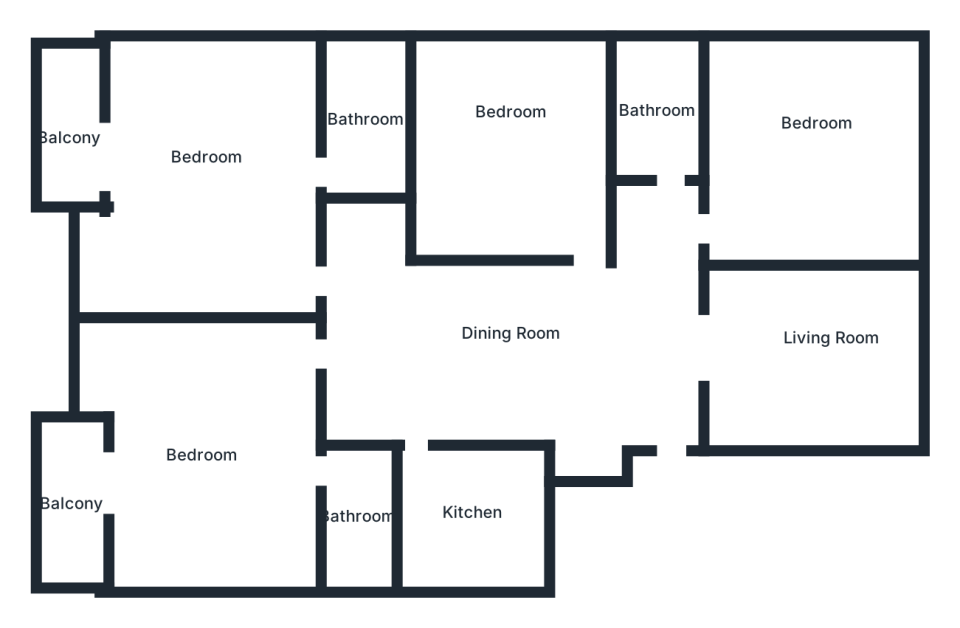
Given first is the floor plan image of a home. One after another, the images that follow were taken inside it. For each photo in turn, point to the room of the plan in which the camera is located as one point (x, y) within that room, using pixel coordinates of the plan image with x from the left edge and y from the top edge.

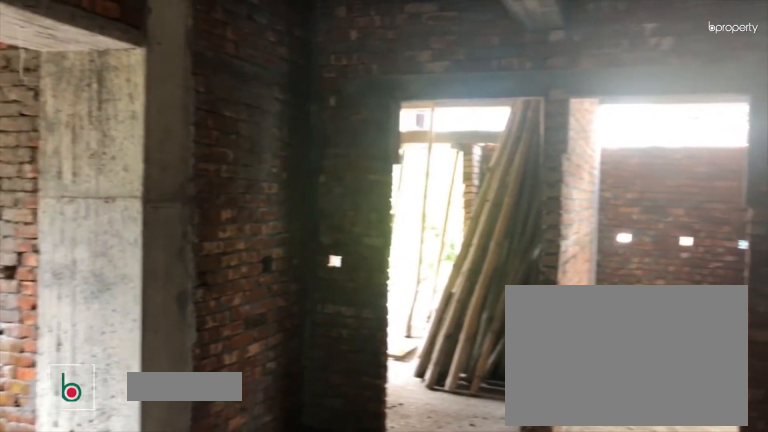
(485, 330)
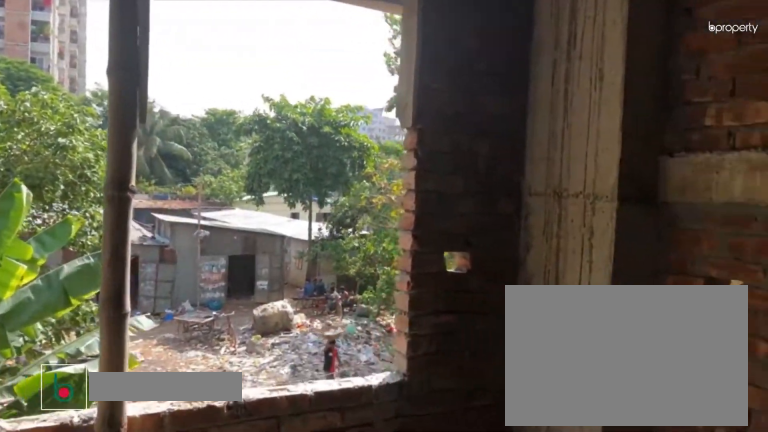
(810, 327)
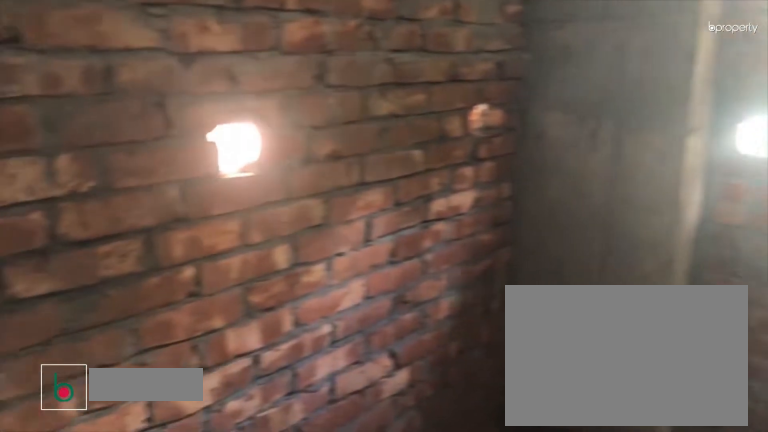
(655, 91)
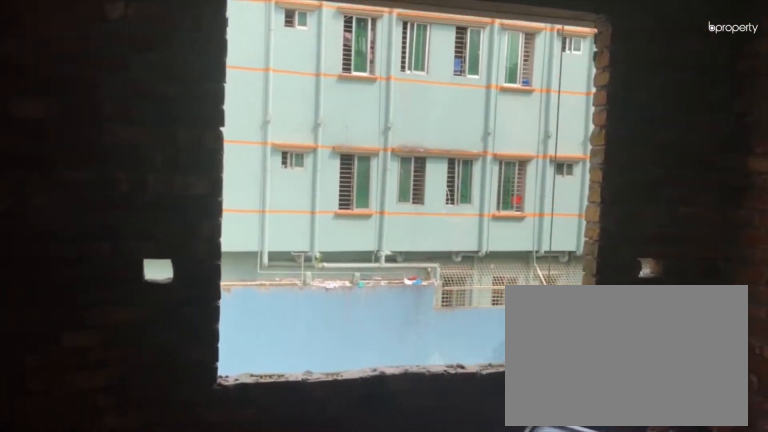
(212, 156)
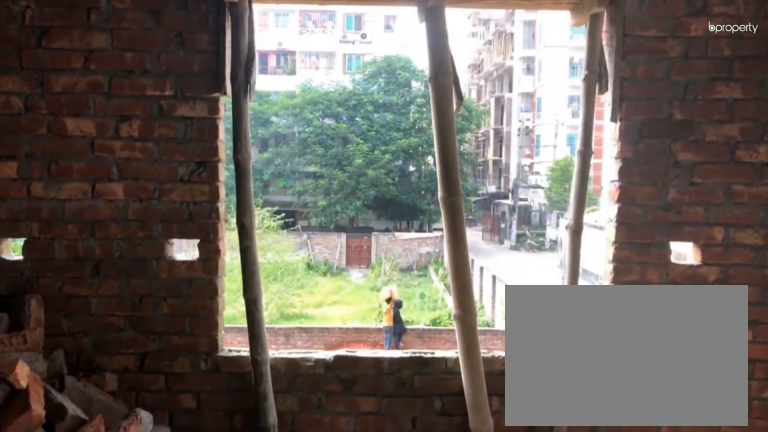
(196, 447)
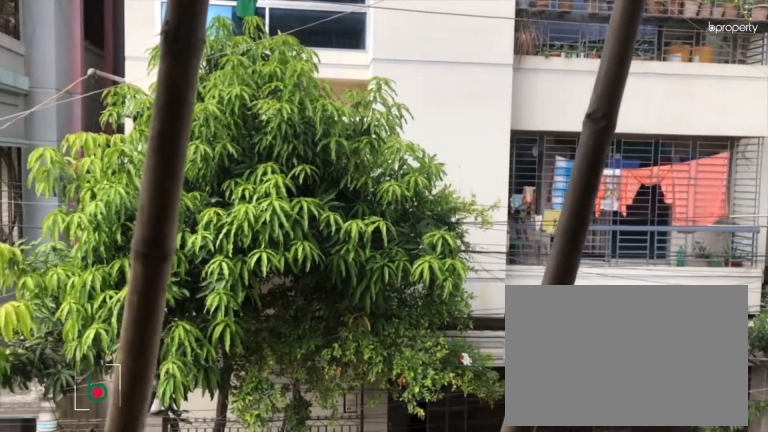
(71, 495)
